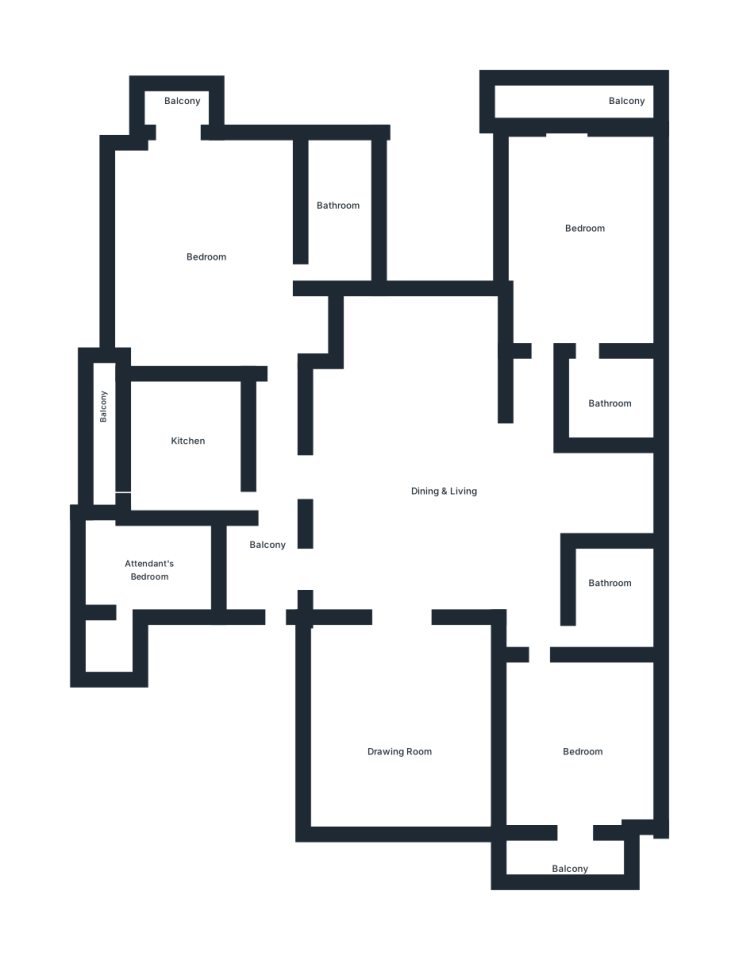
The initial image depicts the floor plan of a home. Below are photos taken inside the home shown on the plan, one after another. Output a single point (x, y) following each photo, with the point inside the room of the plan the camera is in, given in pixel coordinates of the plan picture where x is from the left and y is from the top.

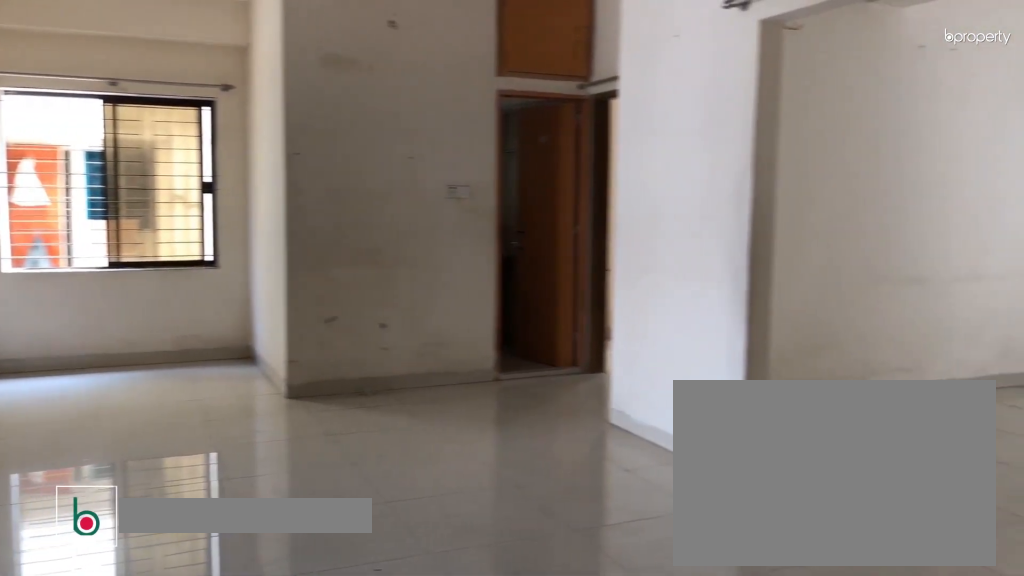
(378, 507)
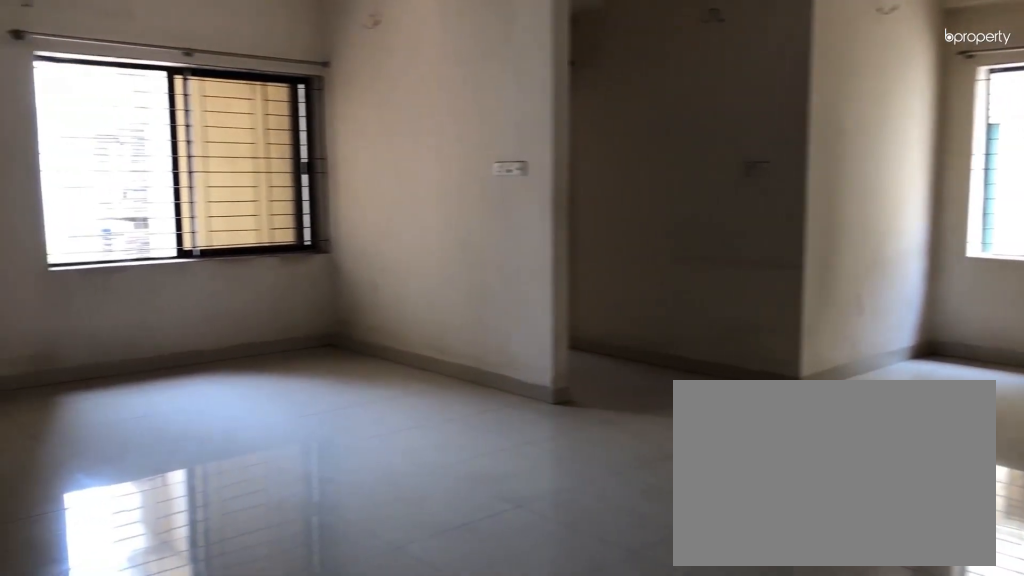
(420, 493)
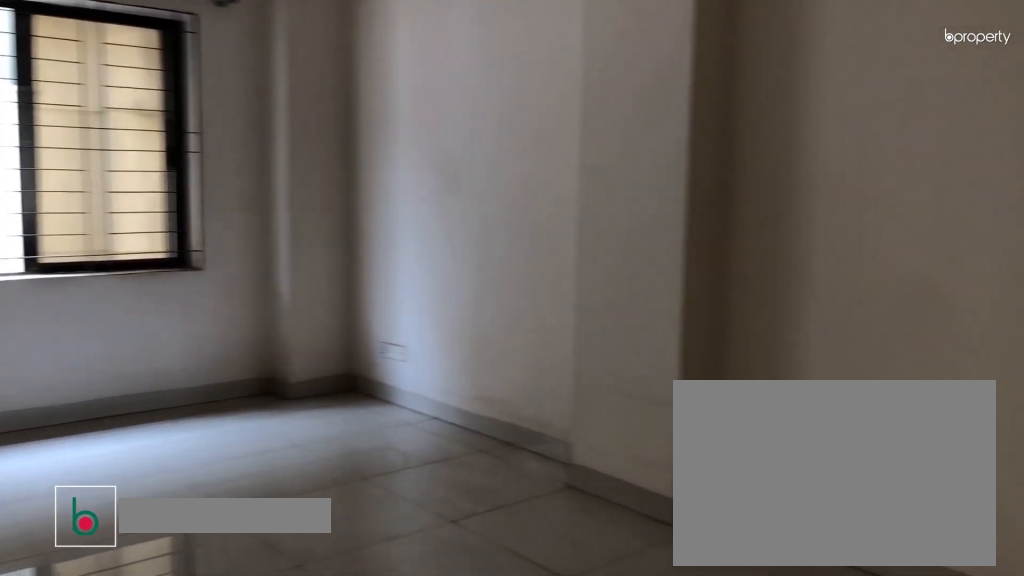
(404, 735)
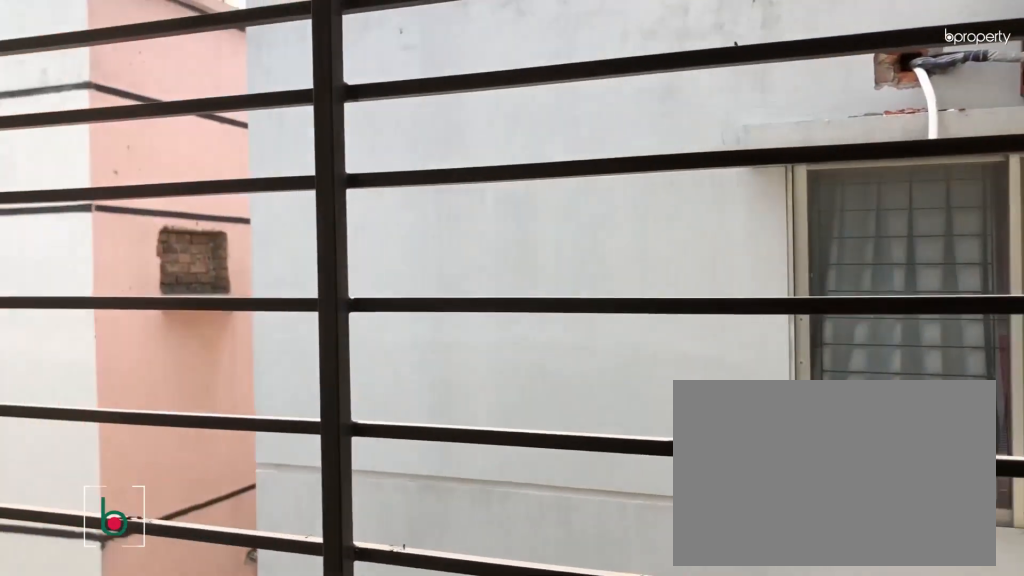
(563, 854)
